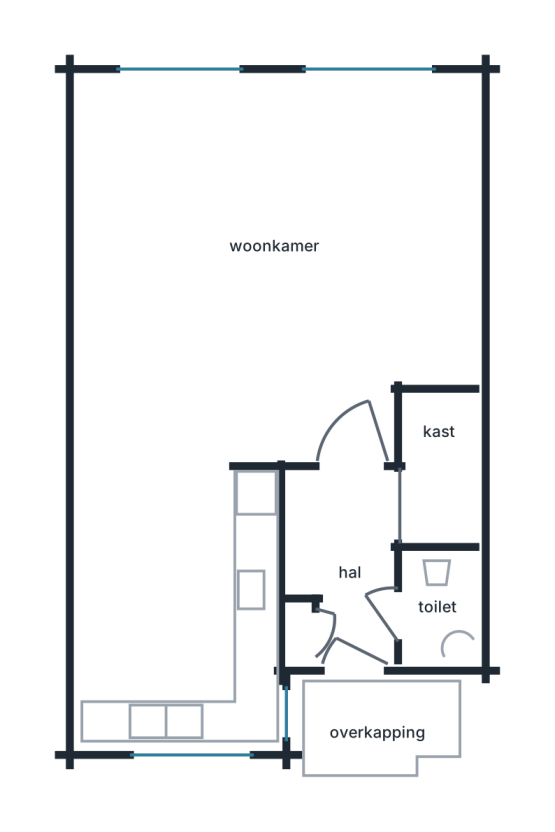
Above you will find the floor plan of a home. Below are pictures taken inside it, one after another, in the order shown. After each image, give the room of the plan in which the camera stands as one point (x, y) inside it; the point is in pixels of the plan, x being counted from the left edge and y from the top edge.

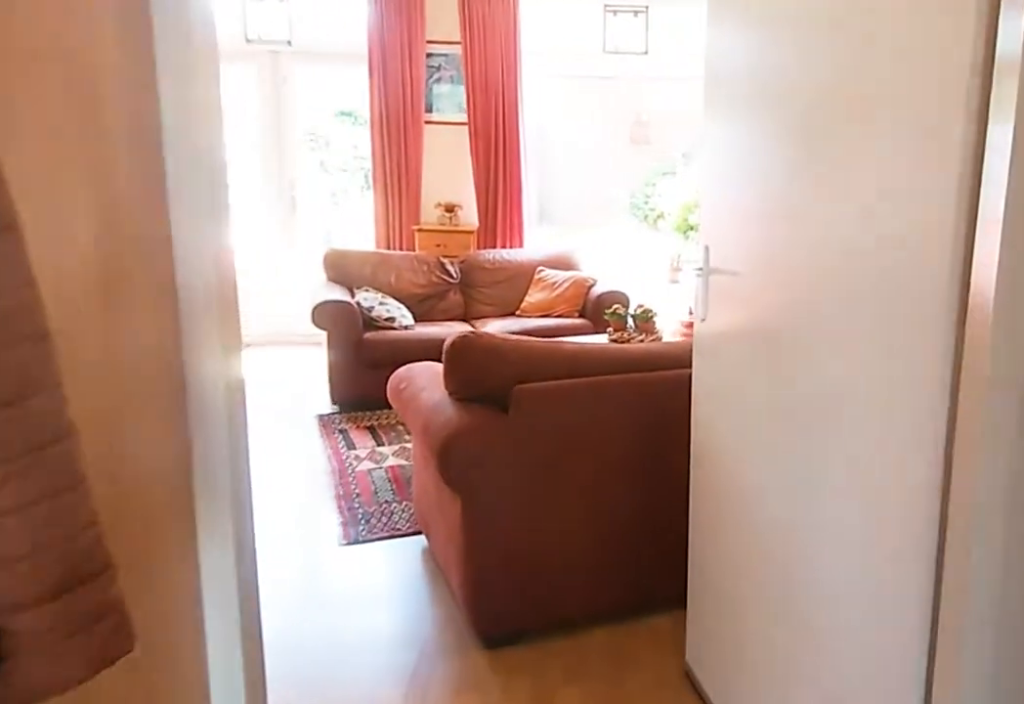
(345, 554)
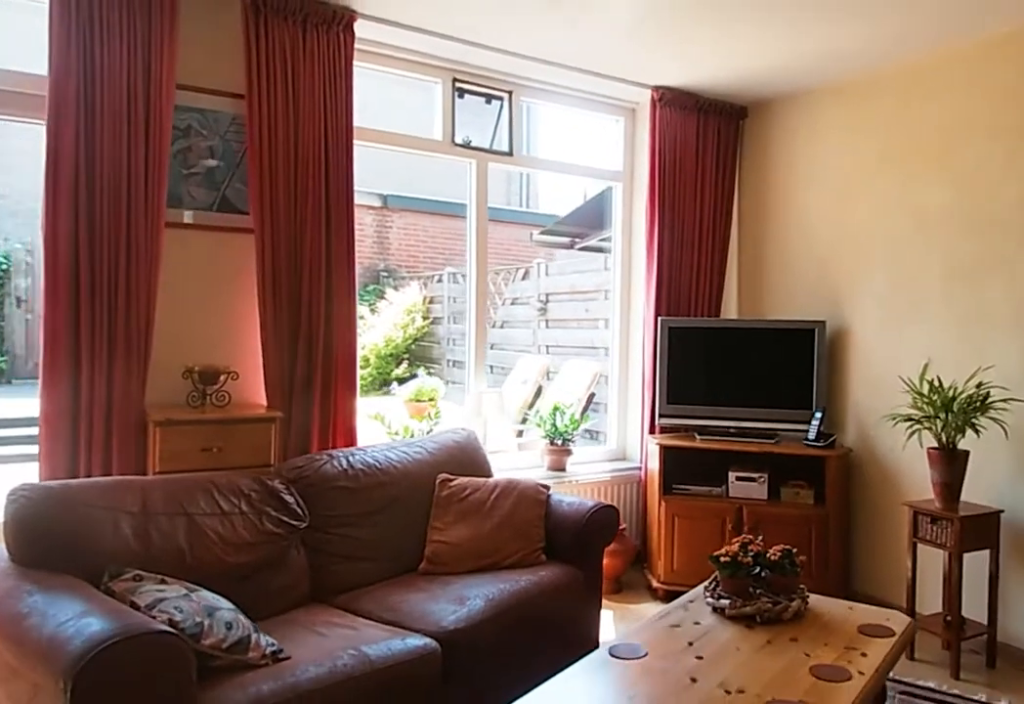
(336, 278)
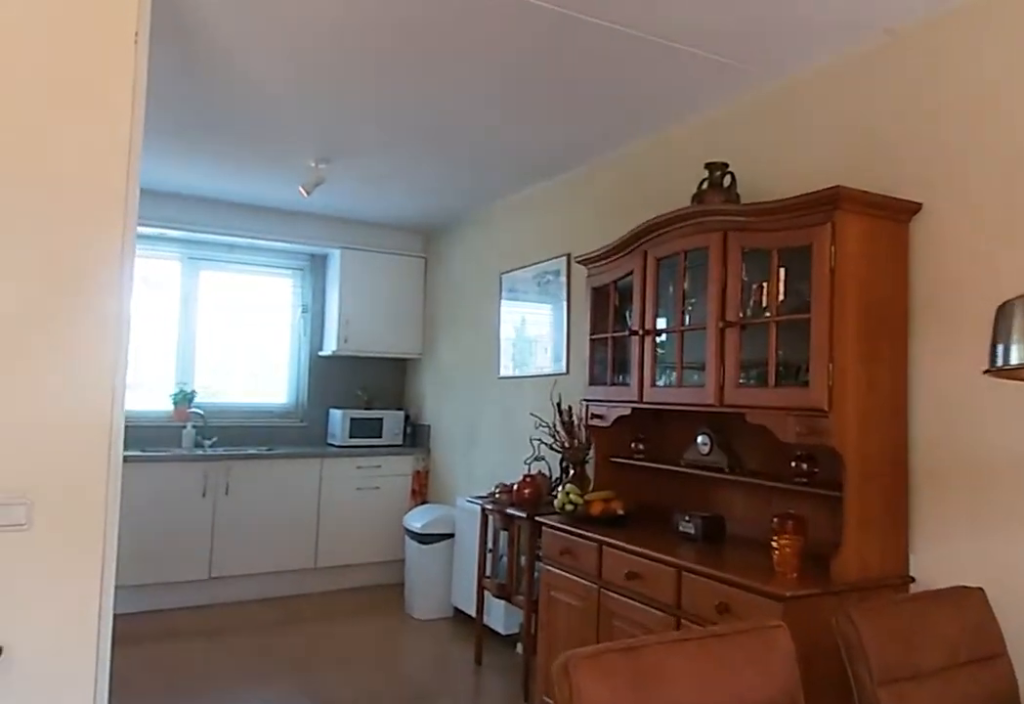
(338, 278)
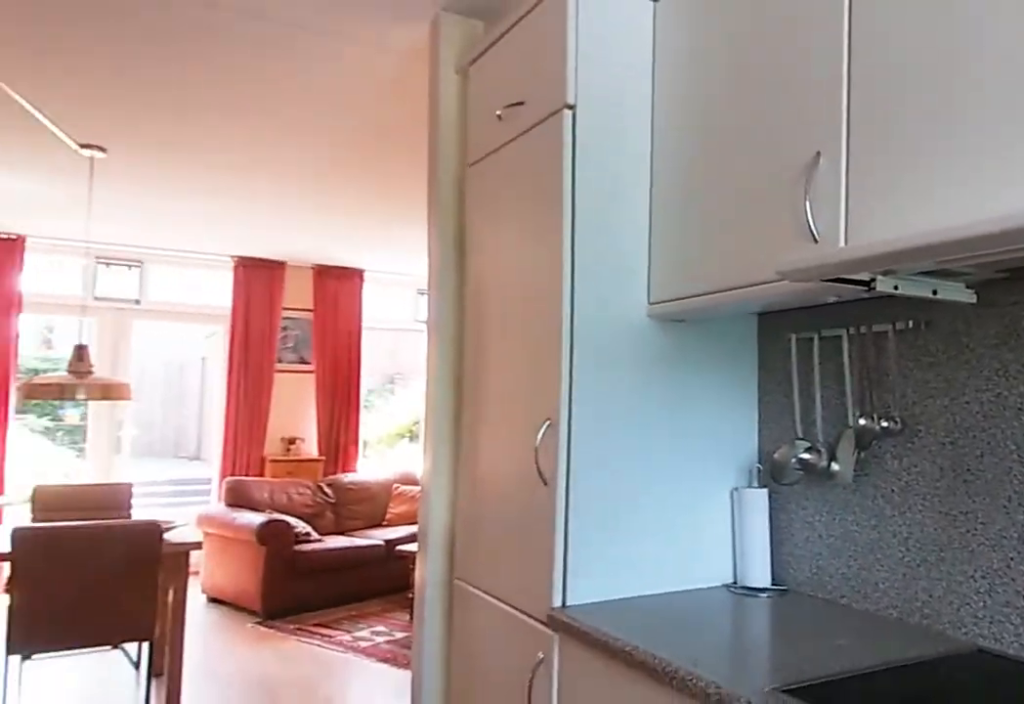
(179, 602)
